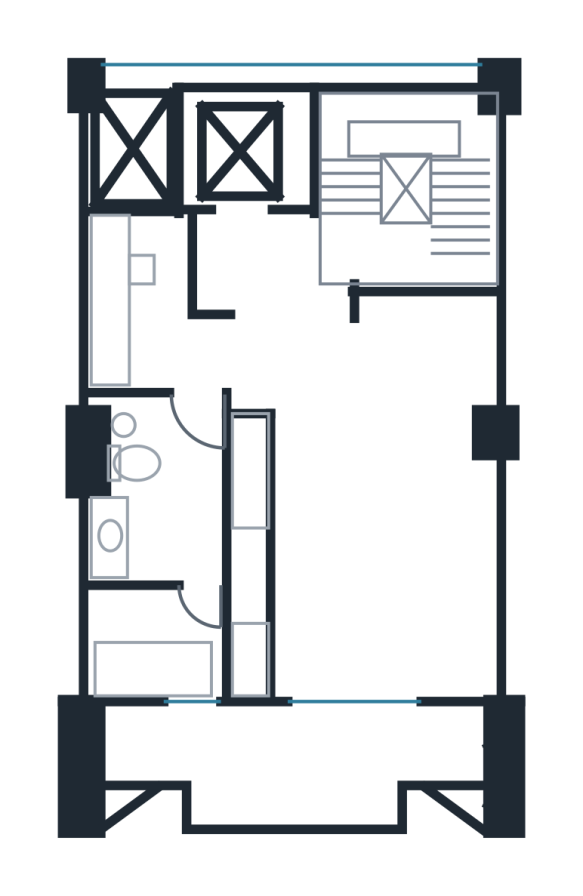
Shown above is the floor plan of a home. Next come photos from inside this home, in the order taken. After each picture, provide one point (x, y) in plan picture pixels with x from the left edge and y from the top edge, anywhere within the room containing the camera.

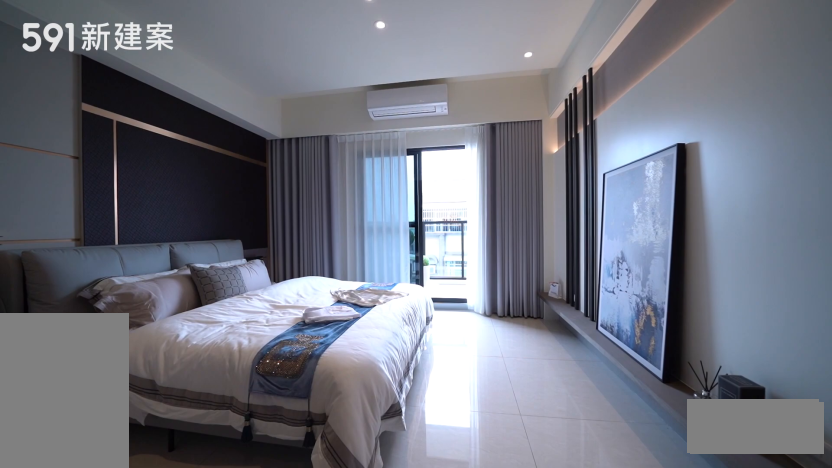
(367, 577)
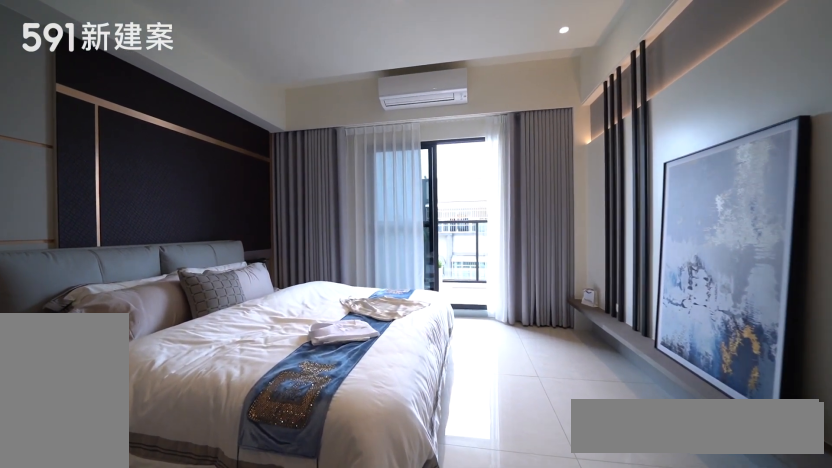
(367, 577)
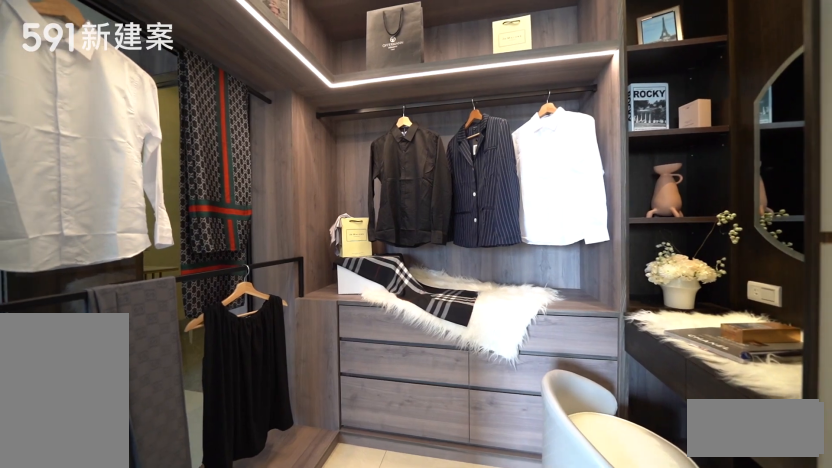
(421, 369)
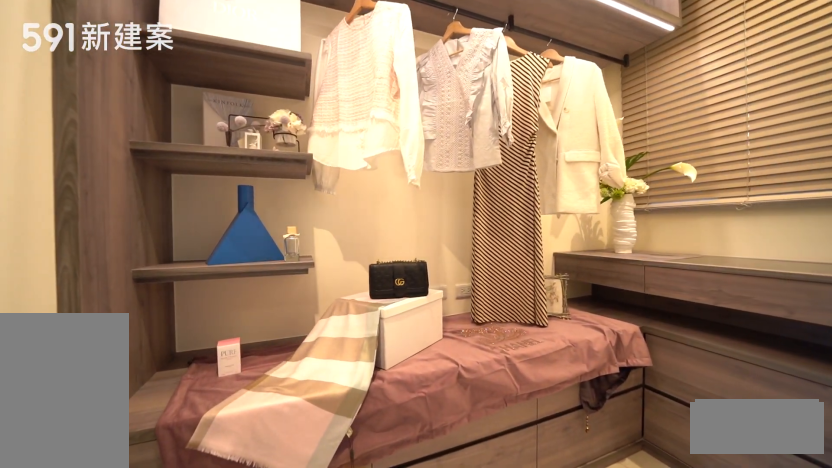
(142, 304)
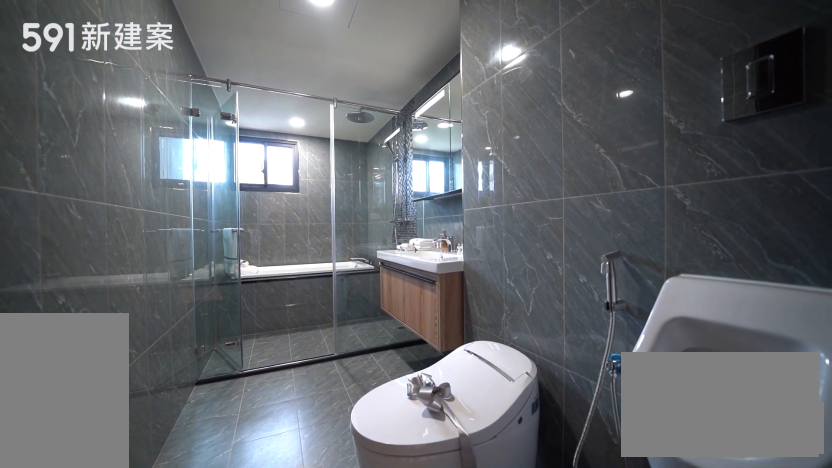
(153, 543)
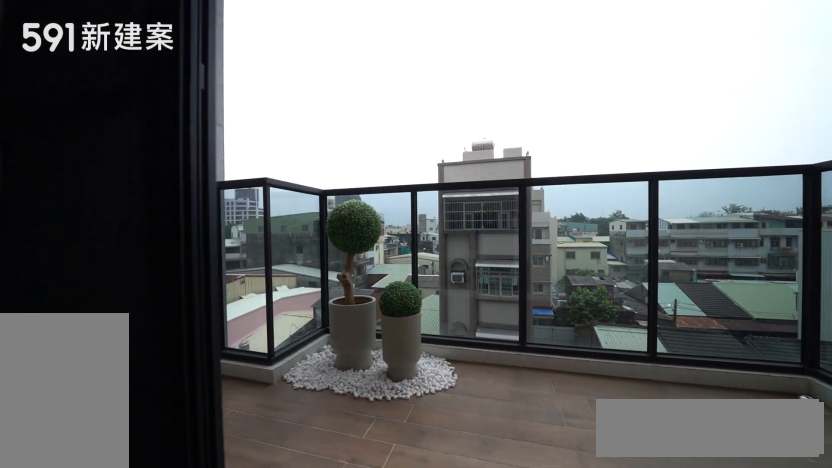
(292, 765)
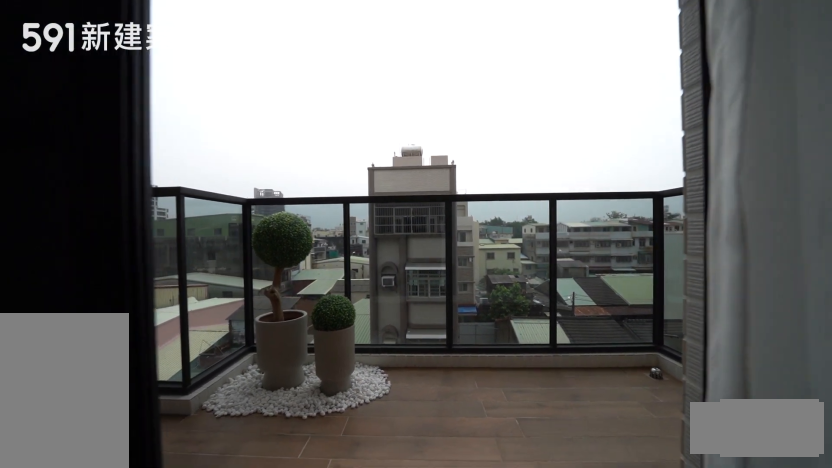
(292, 765)
